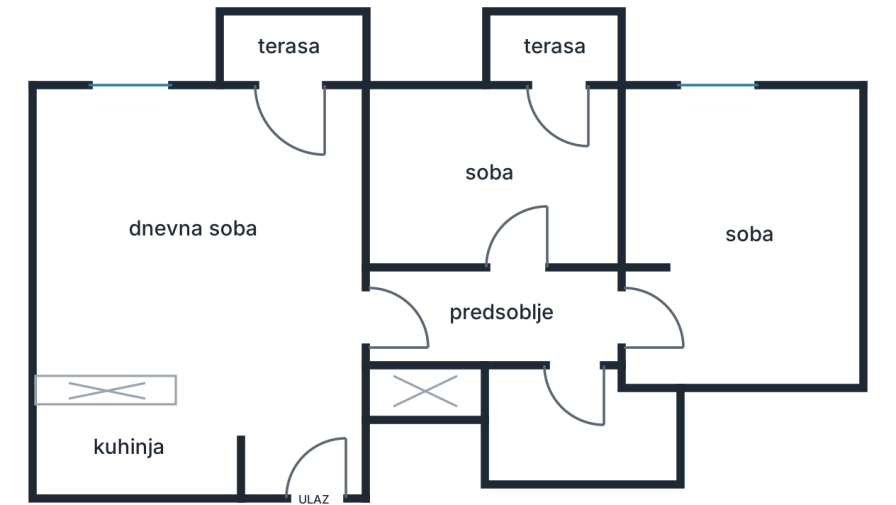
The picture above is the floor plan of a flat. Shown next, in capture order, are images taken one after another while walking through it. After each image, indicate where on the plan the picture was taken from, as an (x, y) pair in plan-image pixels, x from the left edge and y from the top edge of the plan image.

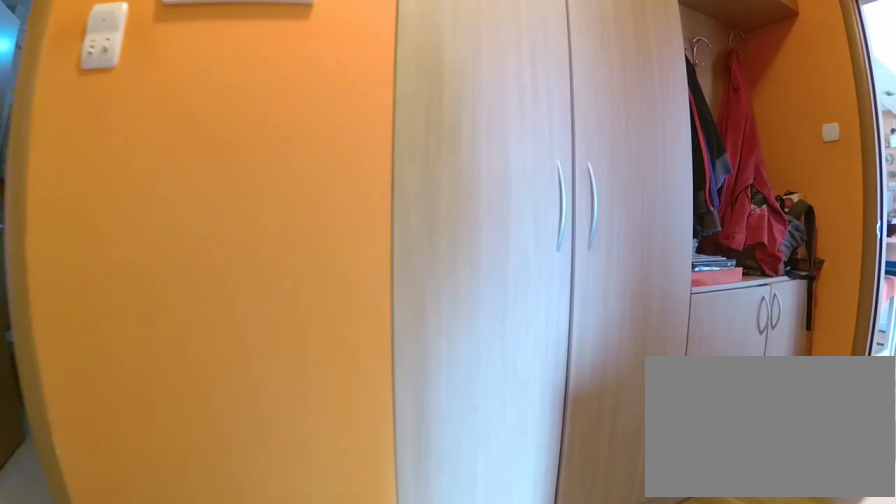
(540, 271)
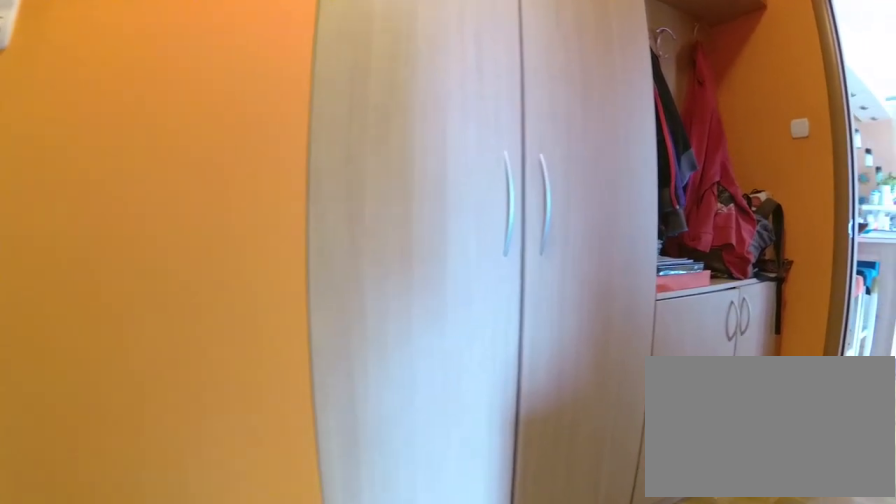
(543, 277)
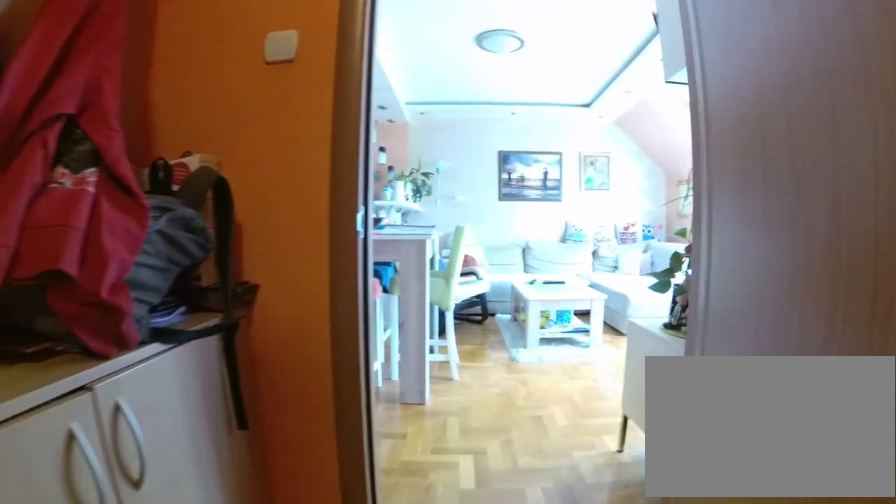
(470, 304)
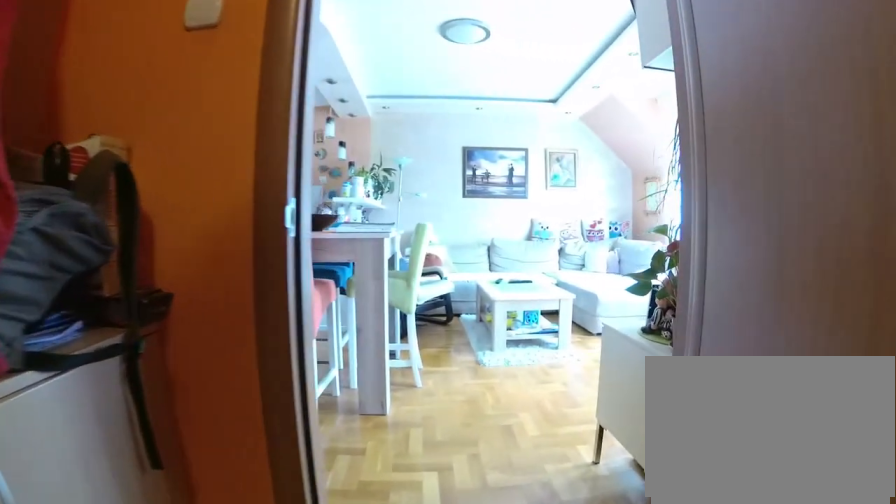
(454, 305)
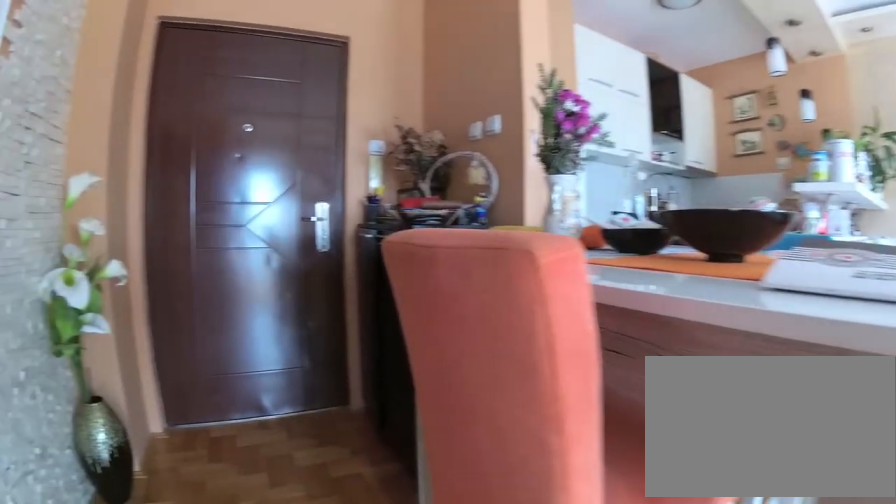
(312, 315)
